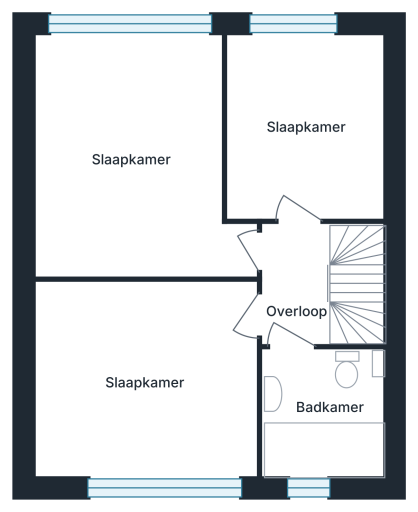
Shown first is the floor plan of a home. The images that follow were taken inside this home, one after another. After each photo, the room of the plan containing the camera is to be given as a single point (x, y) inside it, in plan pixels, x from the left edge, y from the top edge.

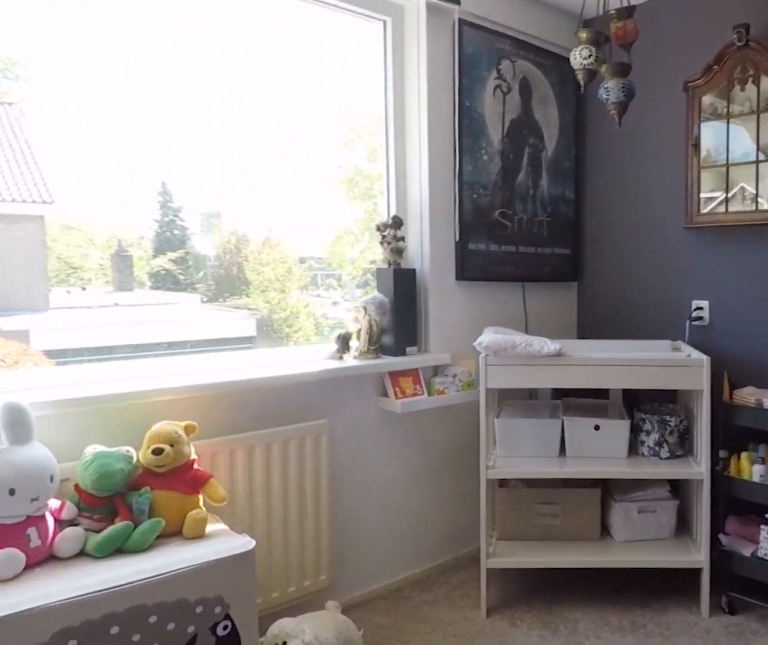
(143, 394)
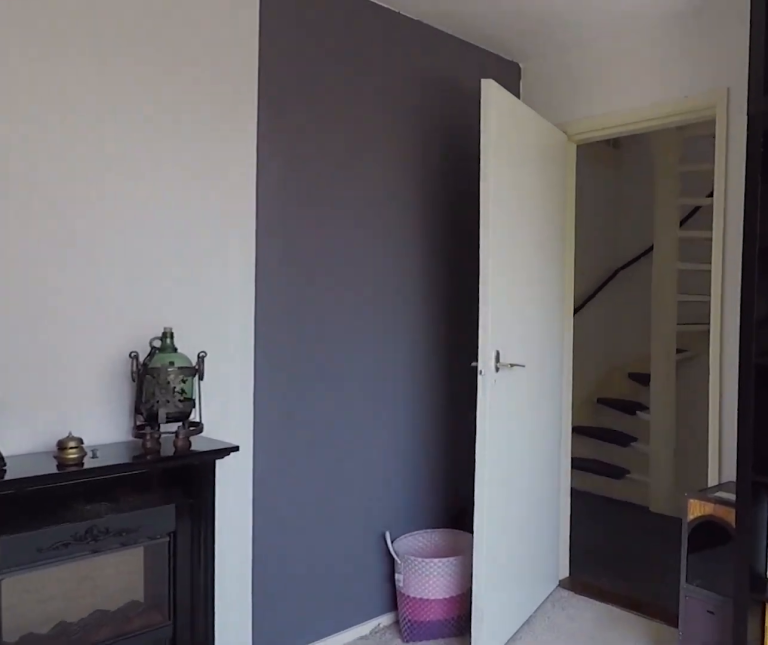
(143, 394)
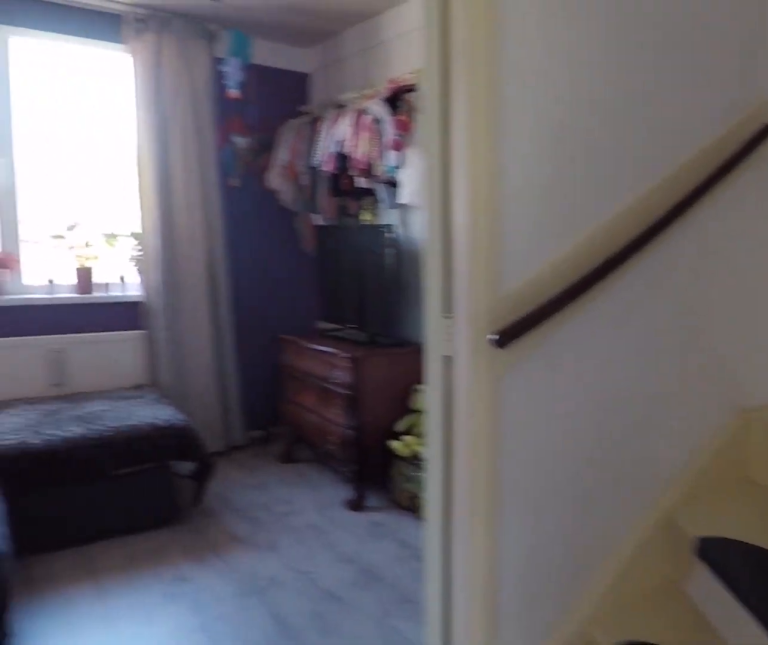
(295, 283)
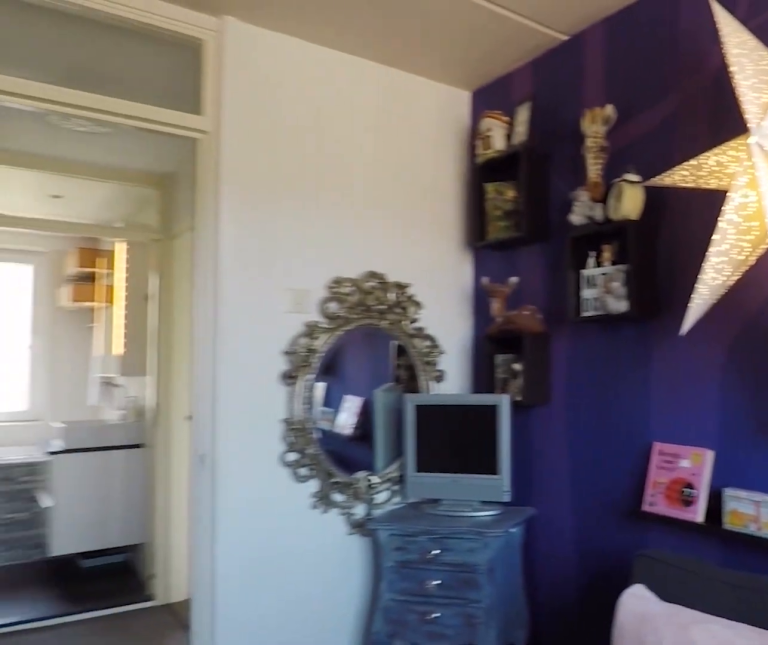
(306, 125)
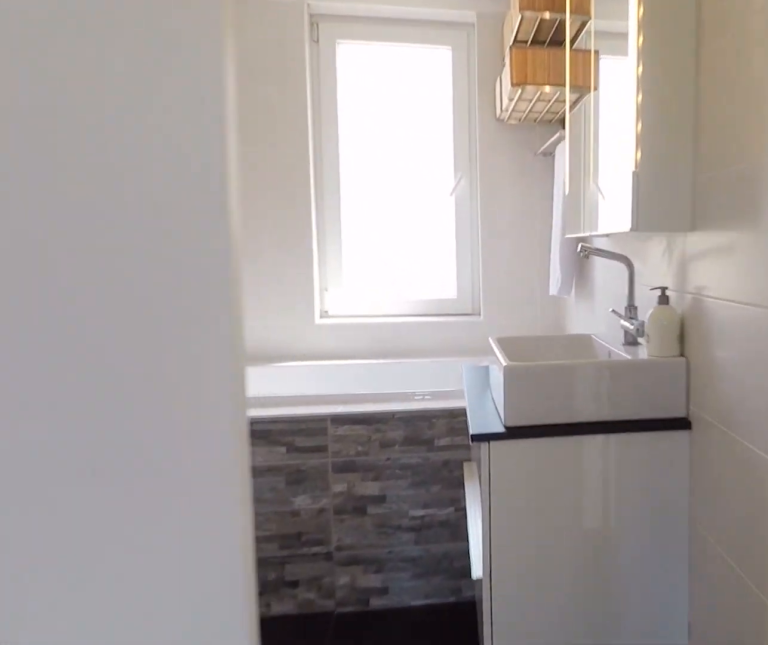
(295, 284)
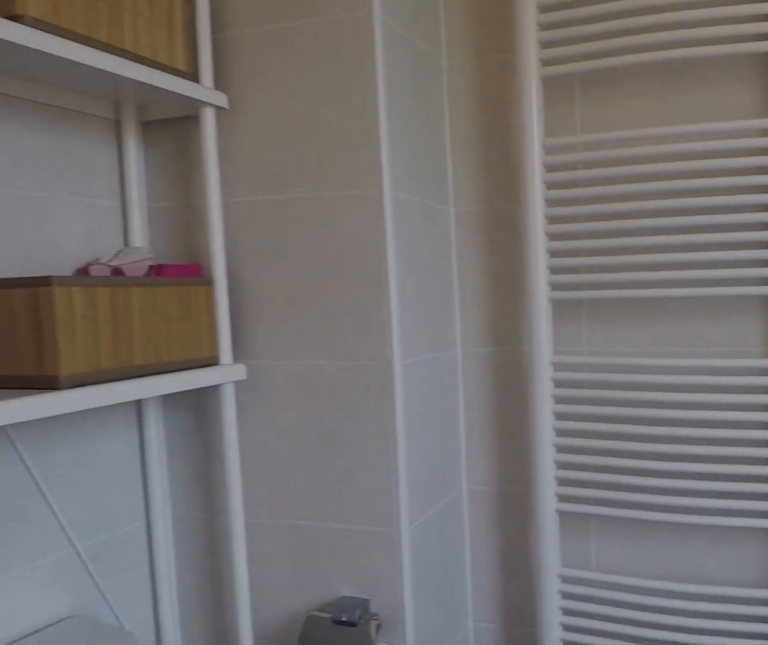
(323, 414)
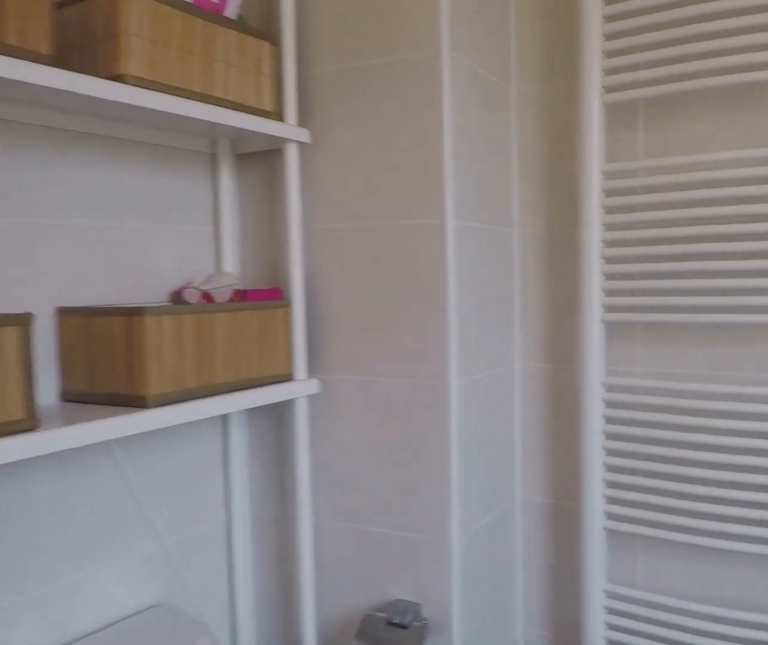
(323, 414)
